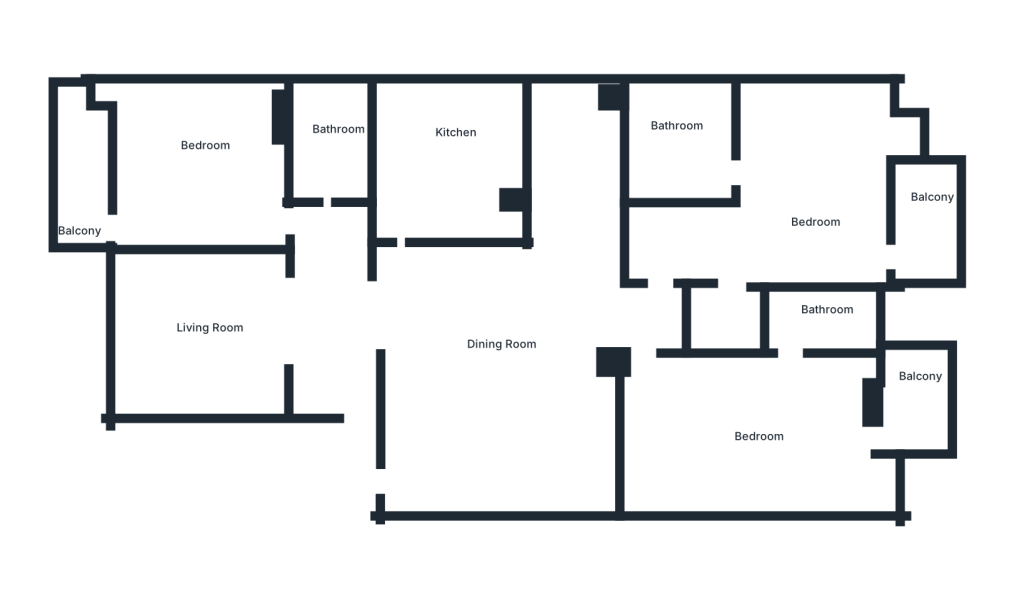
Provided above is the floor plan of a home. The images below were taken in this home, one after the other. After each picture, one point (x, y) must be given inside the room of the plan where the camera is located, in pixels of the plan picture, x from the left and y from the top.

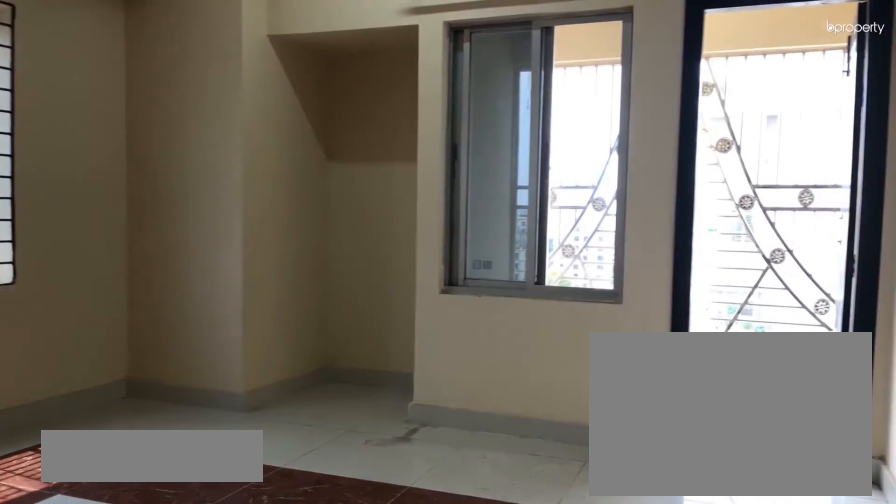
(820, 194)
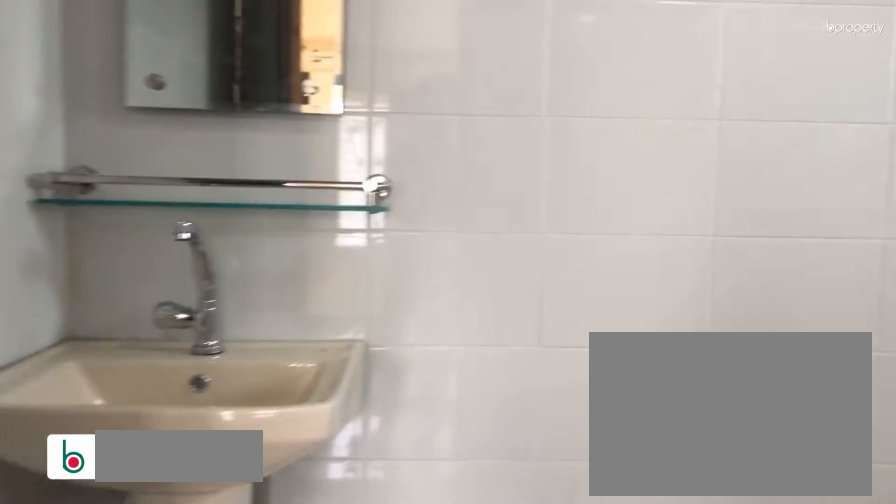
(671, 148)
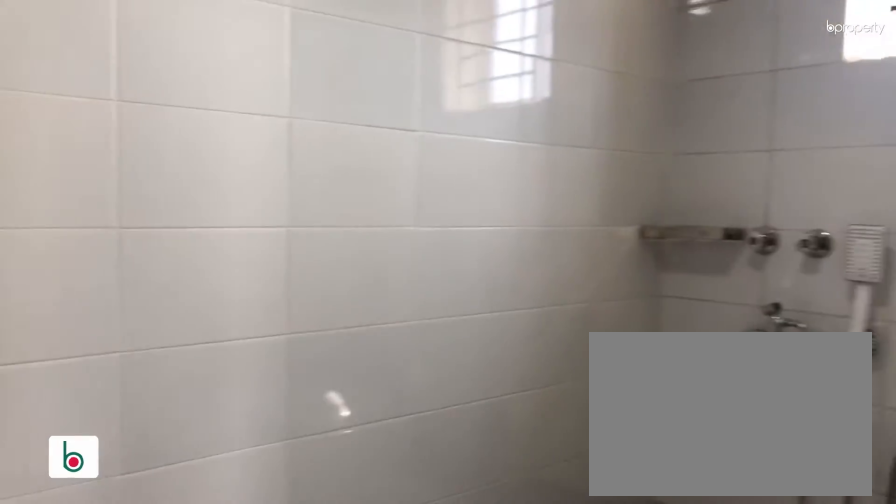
(671, 148)
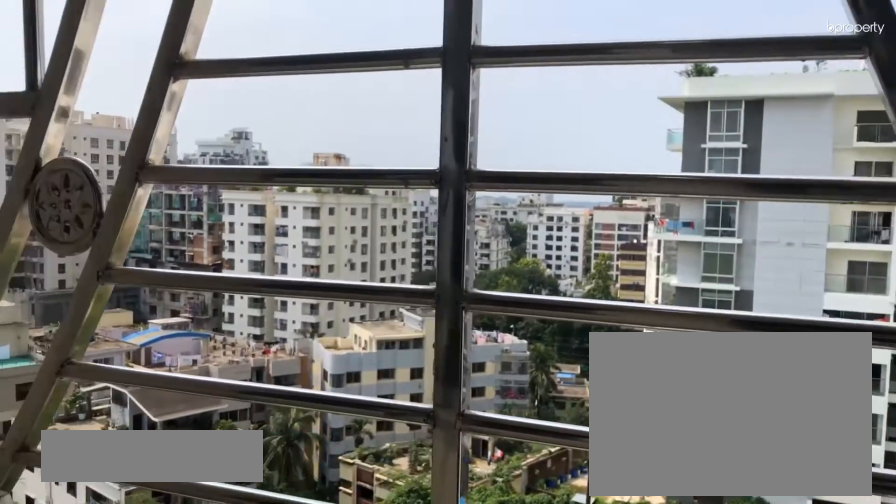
(922, 217)
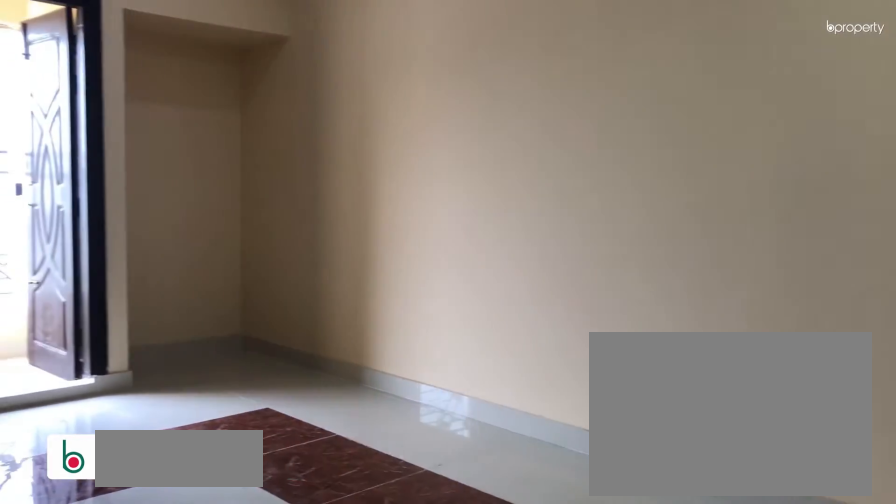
(750, 430)
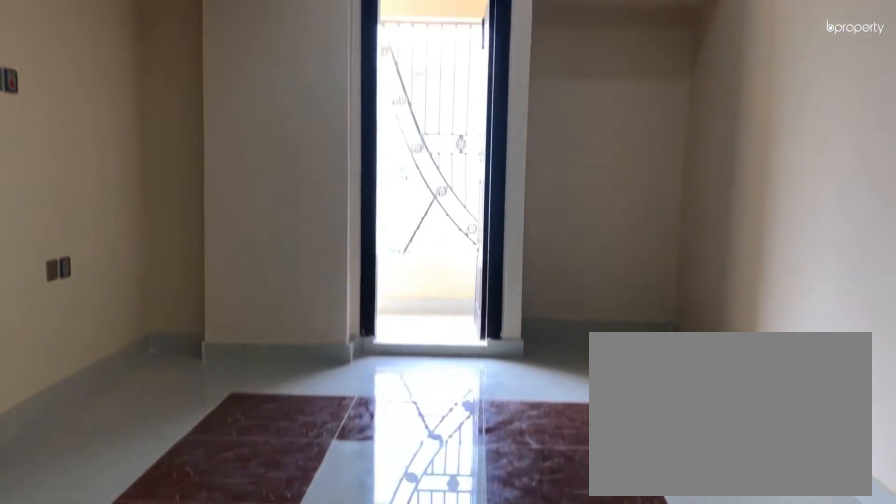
(750, 429)
